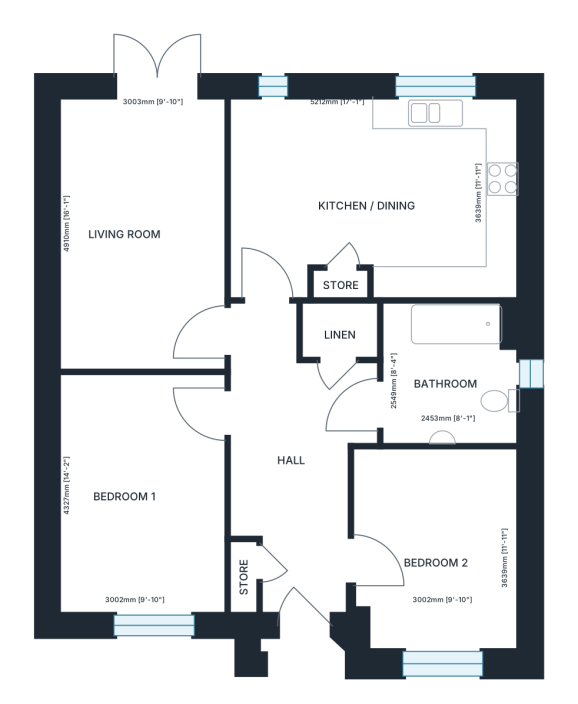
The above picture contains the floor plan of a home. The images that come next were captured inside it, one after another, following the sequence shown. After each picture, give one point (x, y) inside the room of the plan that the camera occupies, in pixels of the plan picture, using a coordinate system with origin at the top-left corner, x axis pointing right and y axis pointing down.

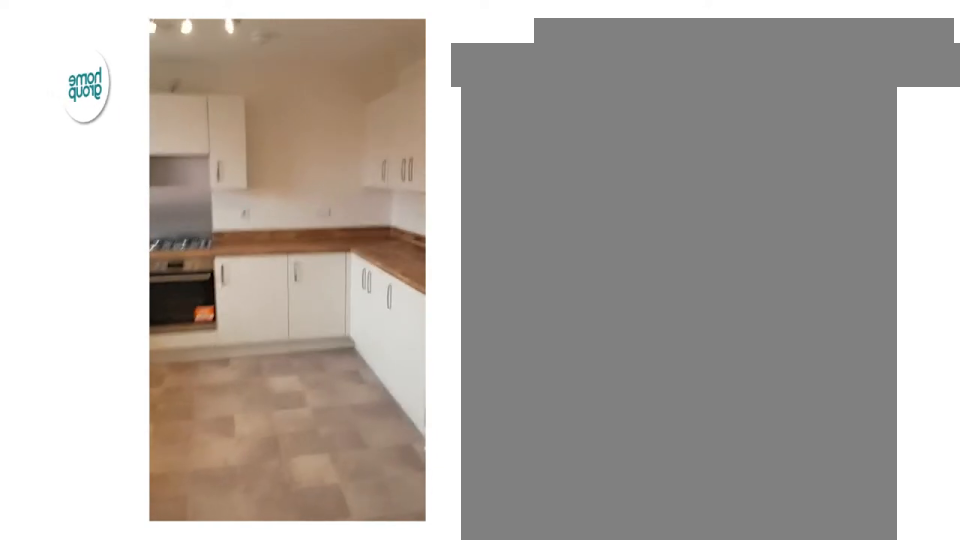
(374, 197)
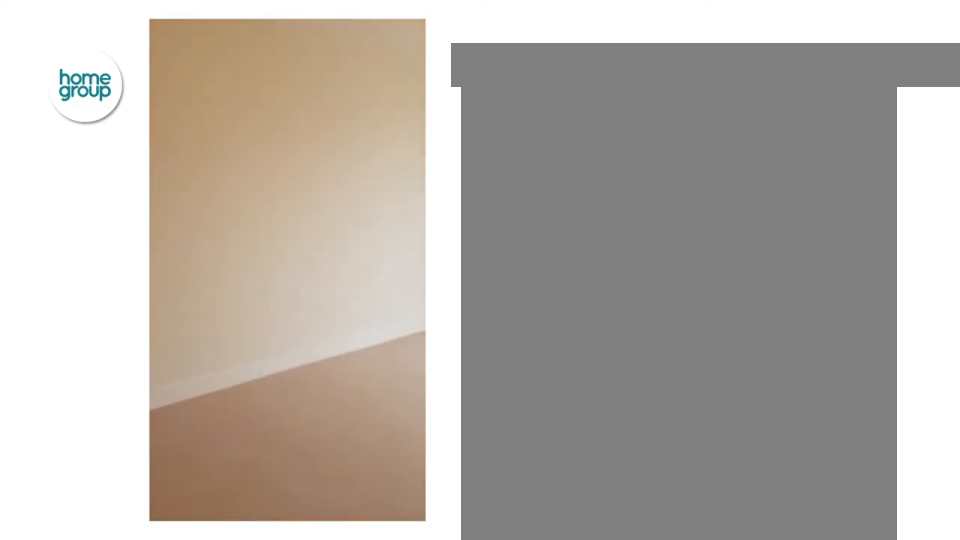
(142, 233)
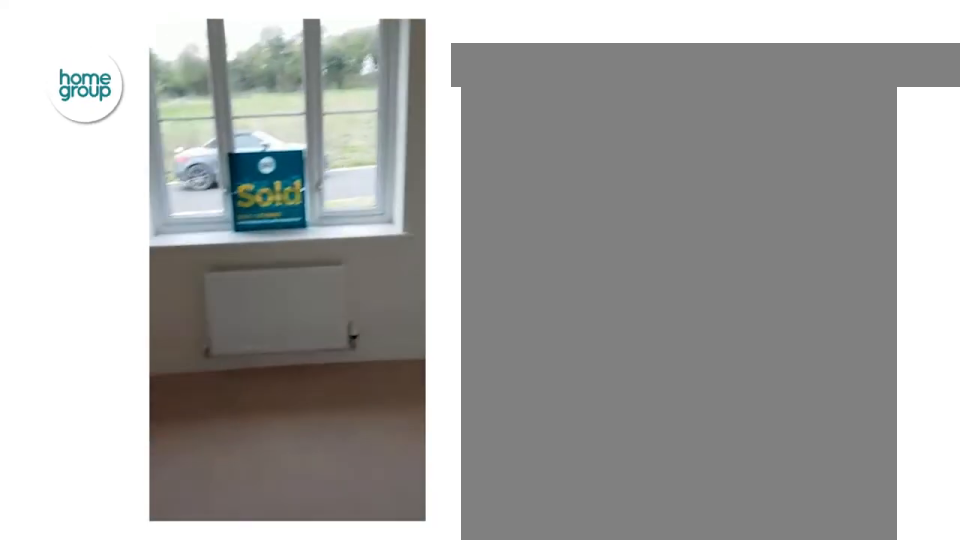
(439, 549)
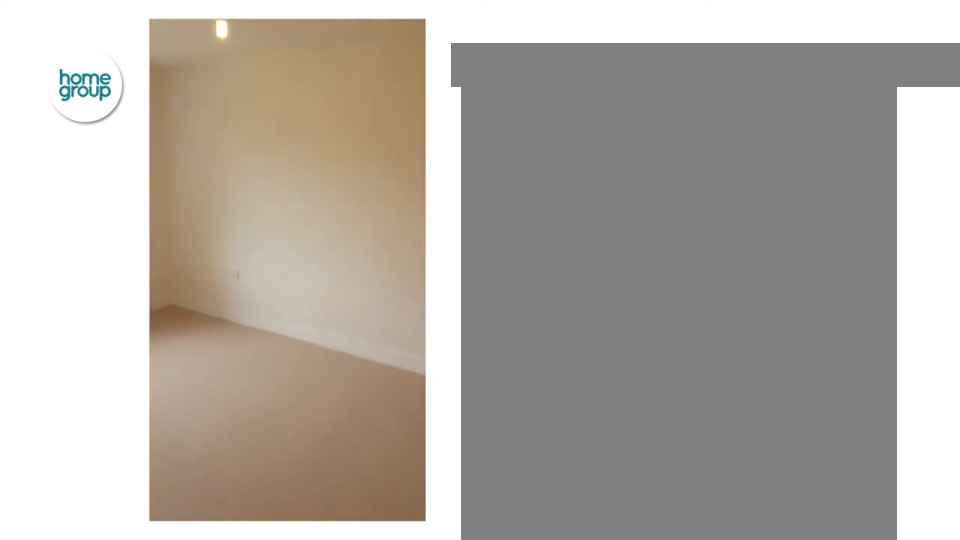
(142, 493)
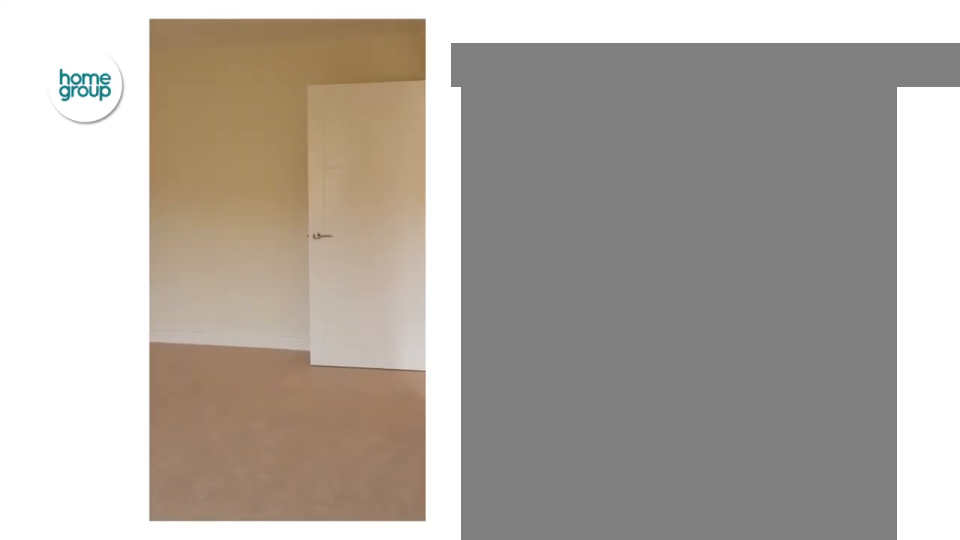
(142, 493)
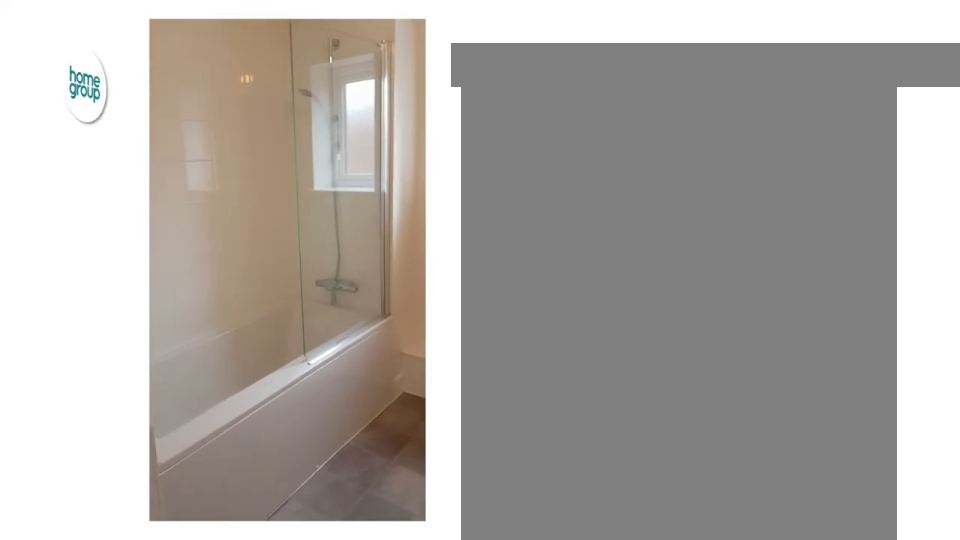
(449, 374)
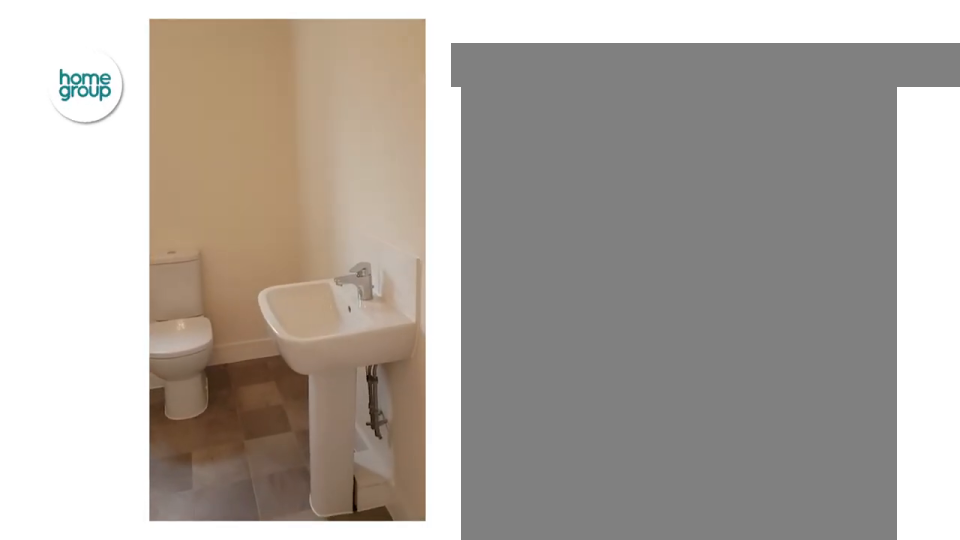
(449, 374)
